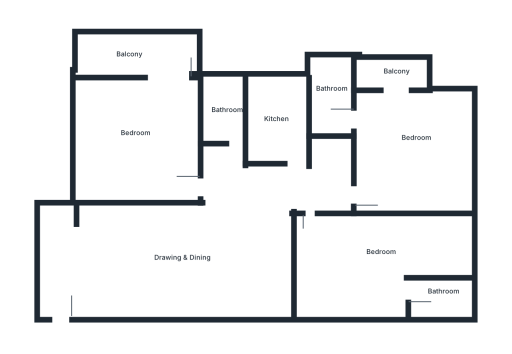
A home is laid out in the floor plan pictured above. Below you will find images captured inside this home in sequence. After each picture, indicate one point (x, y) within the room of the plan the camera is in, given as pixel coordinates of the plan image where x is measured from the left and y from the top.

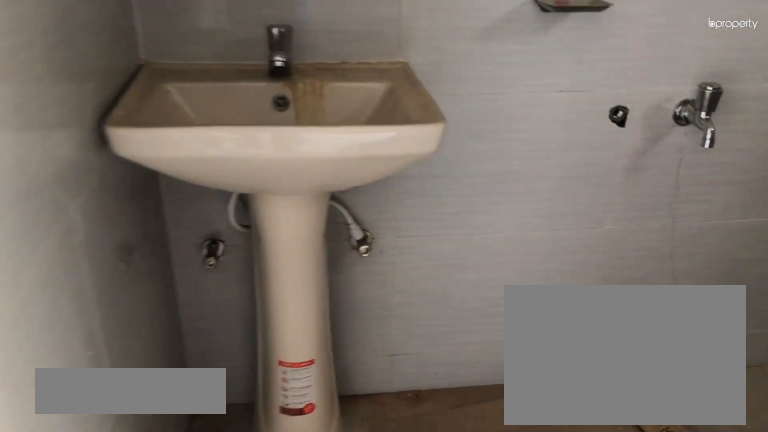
(325, 102)
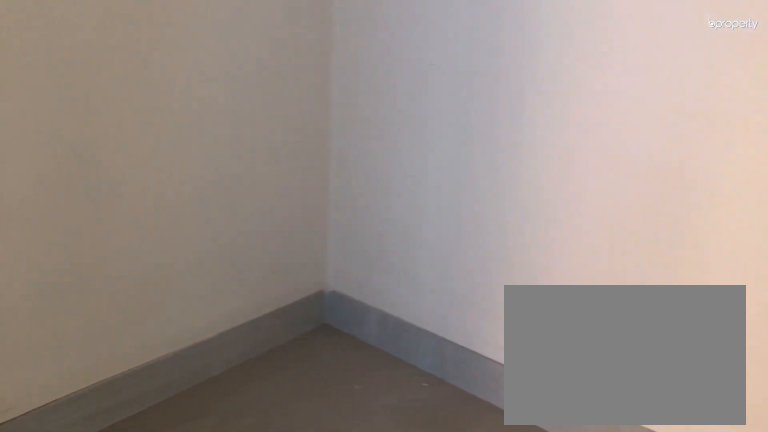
(359, 263)
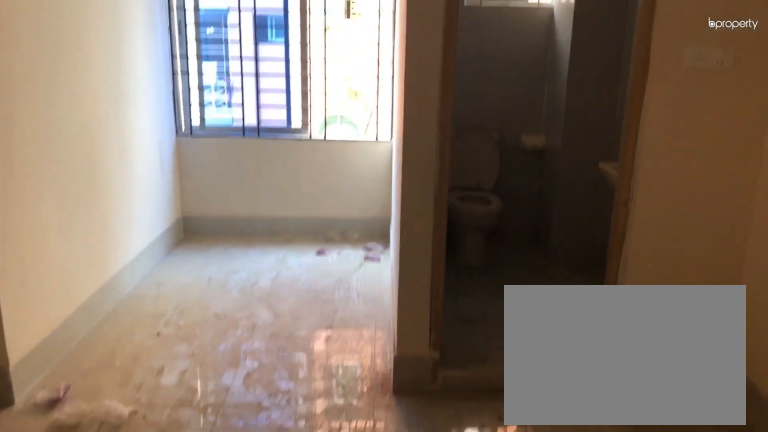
(359, 263)
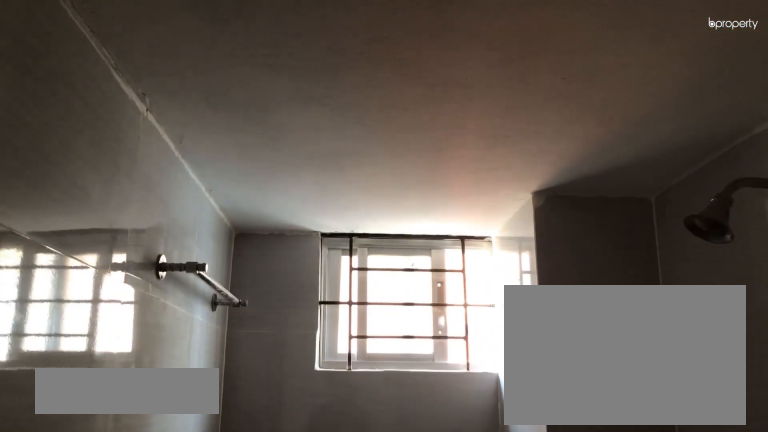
(446, 301)
